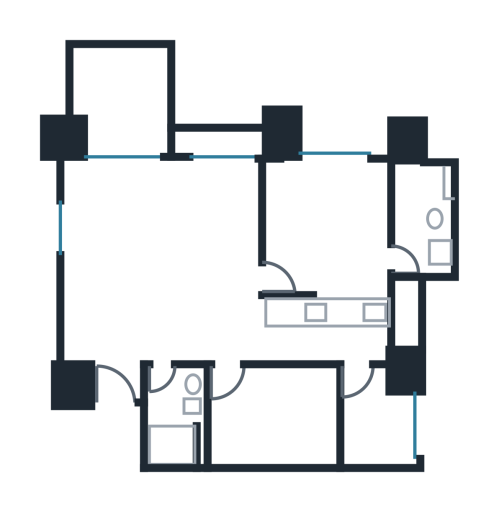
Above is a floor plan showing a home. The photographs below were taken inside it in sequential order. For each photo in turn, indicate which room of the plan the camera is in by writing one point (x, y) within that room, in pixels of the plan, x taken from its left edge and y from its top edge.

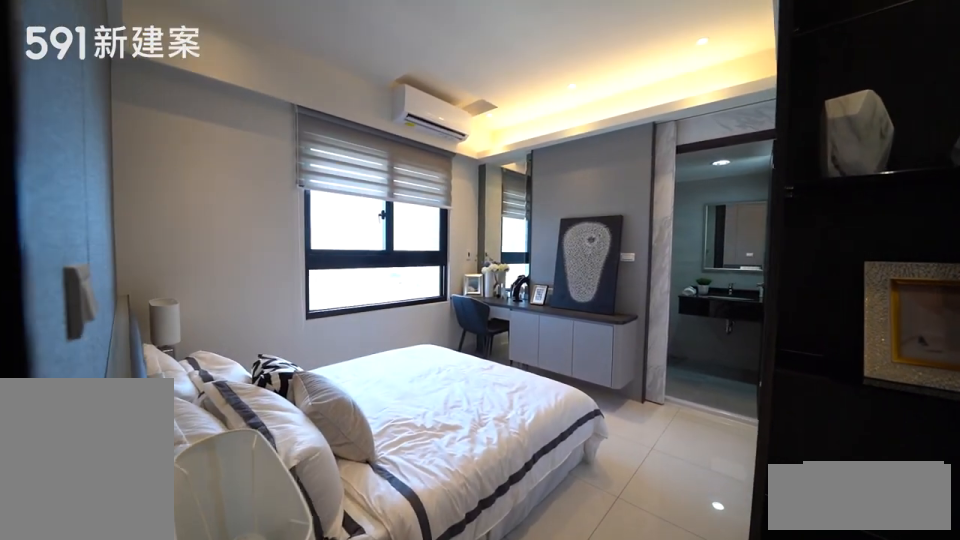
(329, 227)
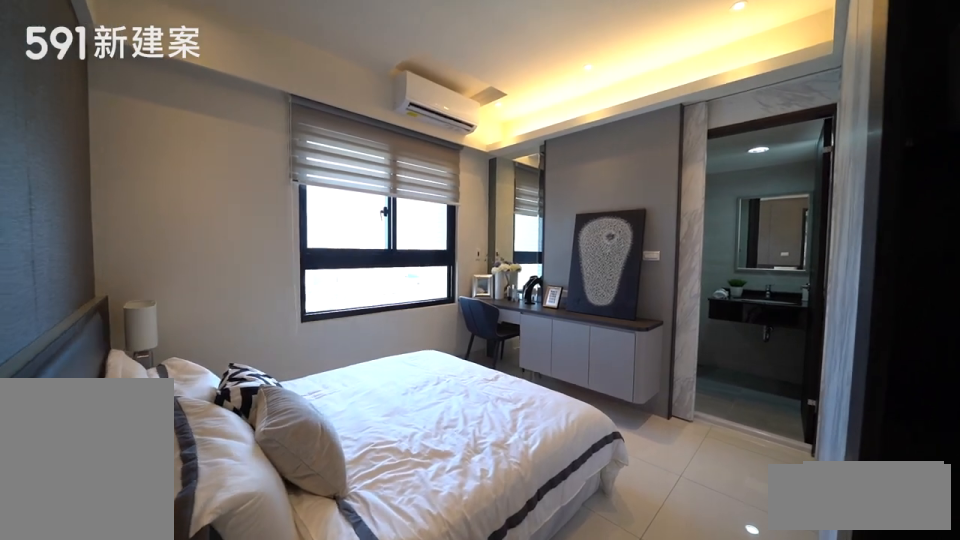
(329, 227)
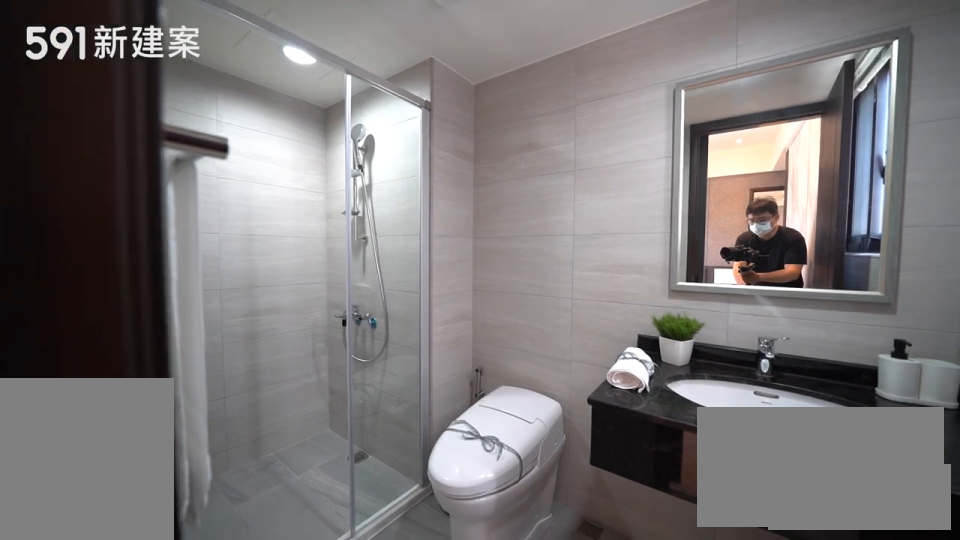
(423, 216)
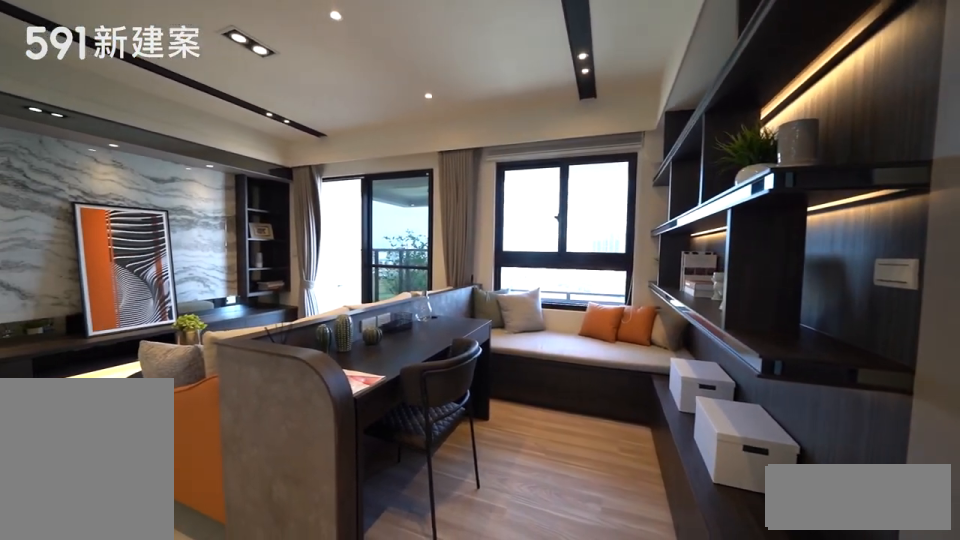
(219, 224)
